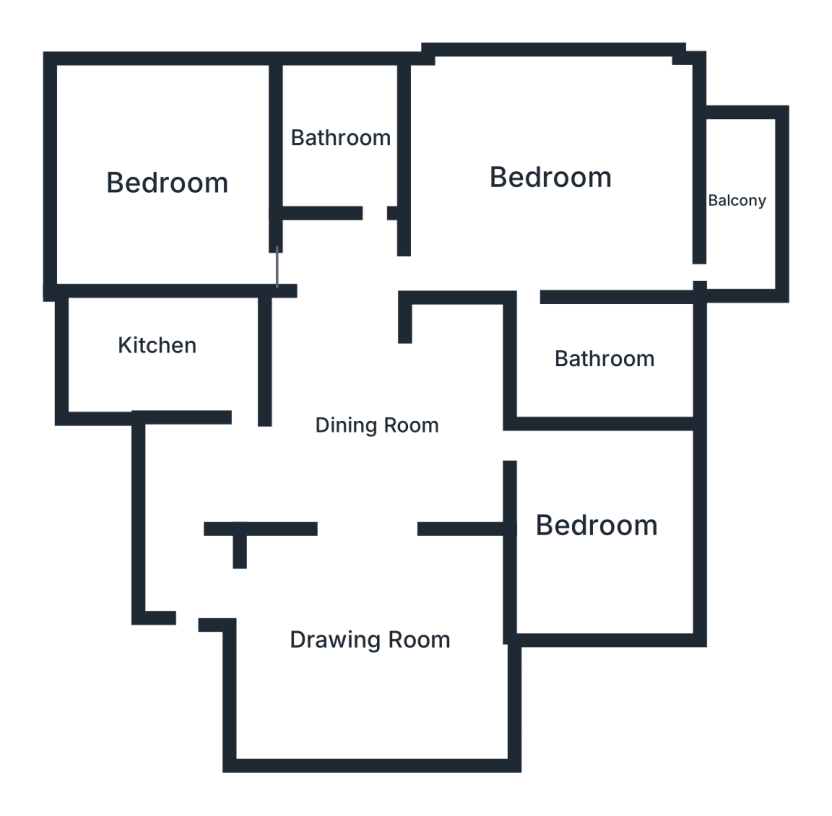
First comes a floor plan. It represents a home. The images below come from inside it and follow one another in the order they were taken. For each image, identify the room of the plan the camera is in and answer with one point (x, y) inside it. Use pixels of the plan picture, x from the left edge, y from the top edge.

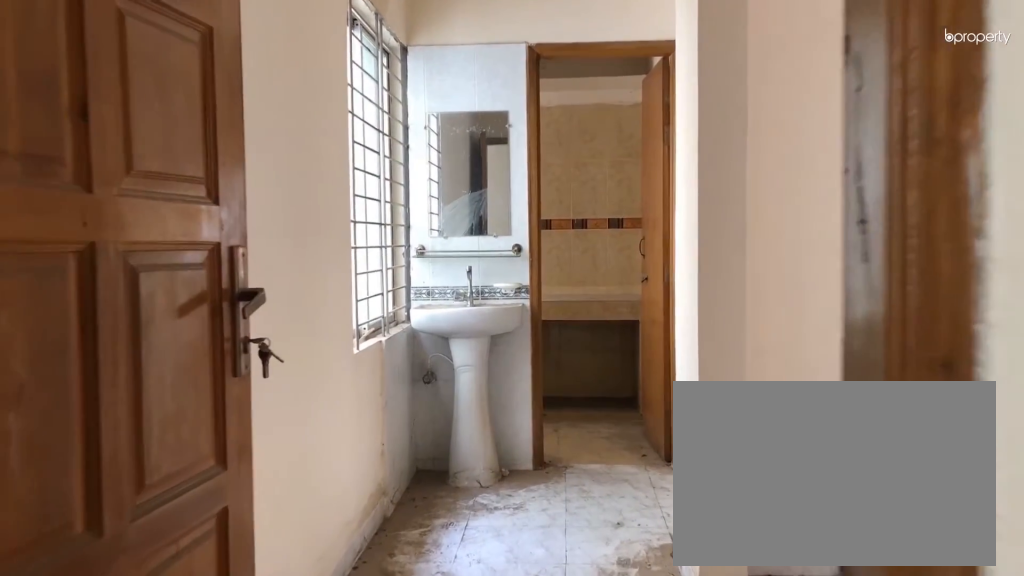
(192, 501)
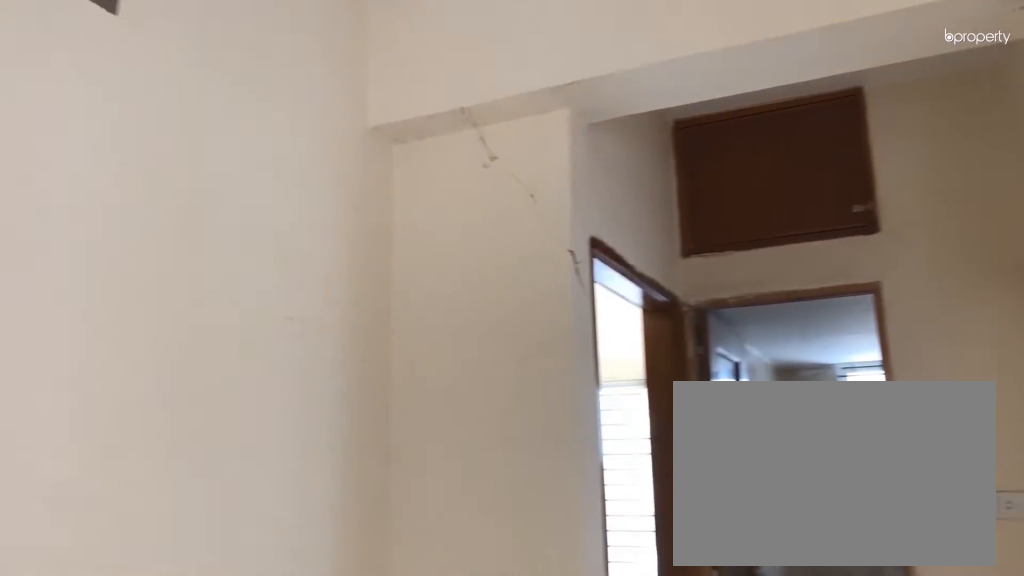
(377, 426)
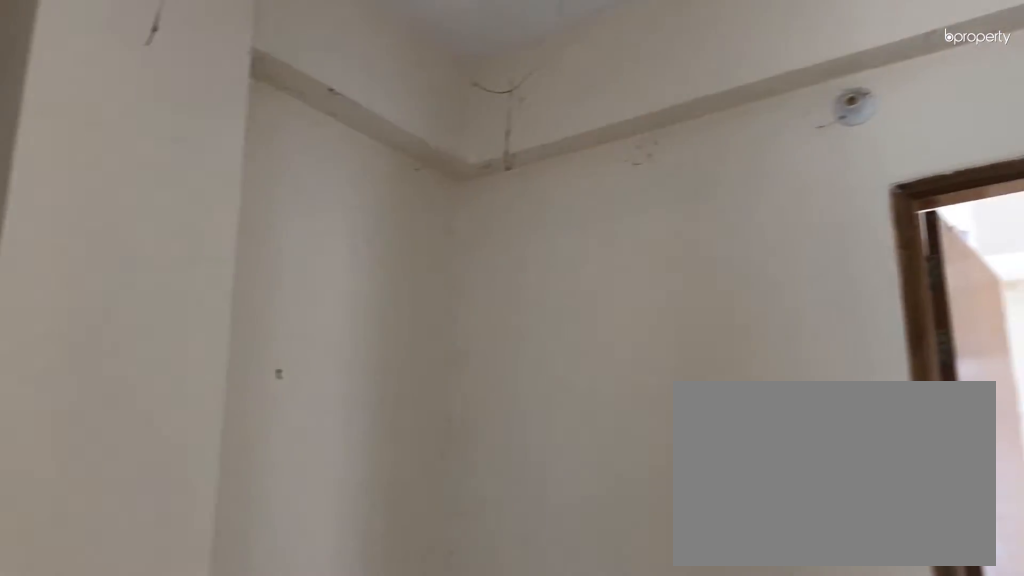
(377, 426)
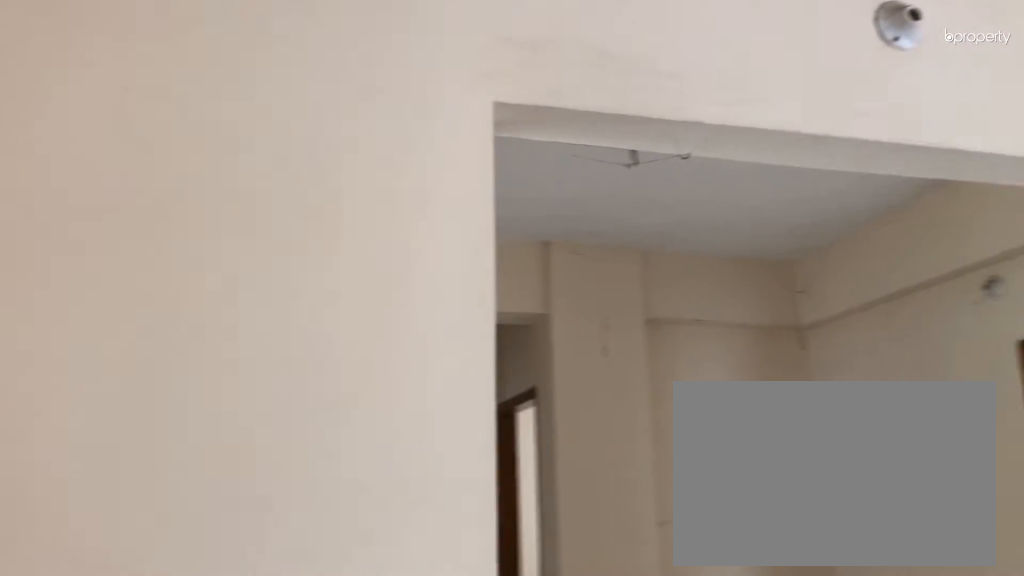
(384, 654)
